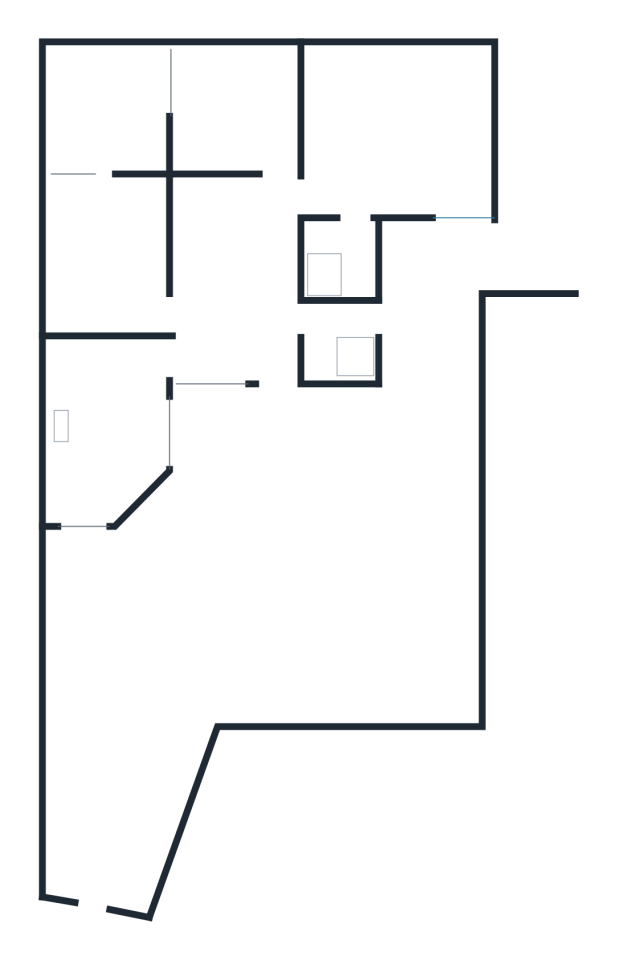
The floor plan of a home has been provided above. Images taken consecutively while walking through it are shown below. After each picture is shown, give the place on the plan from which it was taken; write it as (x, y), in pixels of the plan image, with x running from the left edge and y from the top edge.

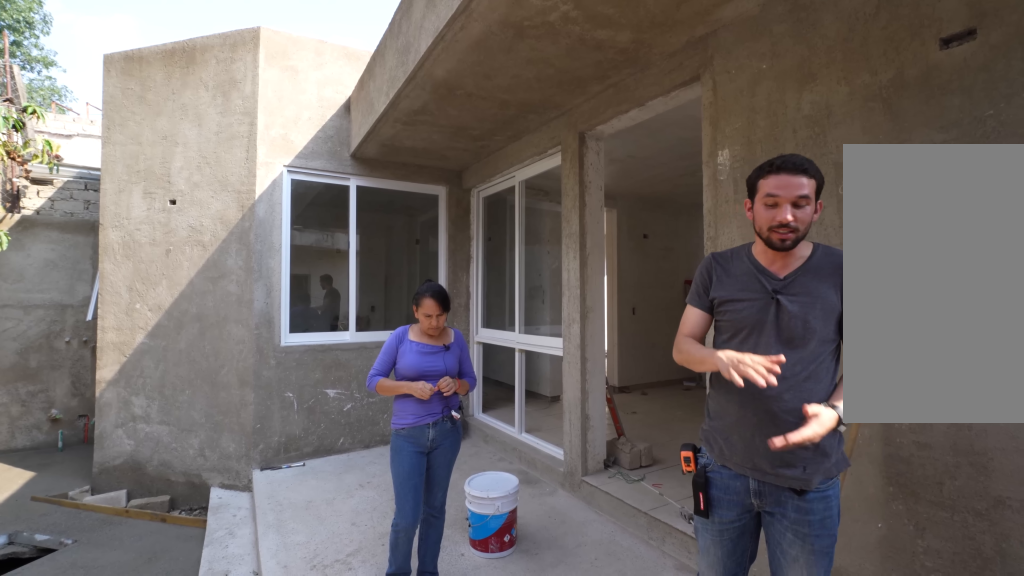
(370, 465)
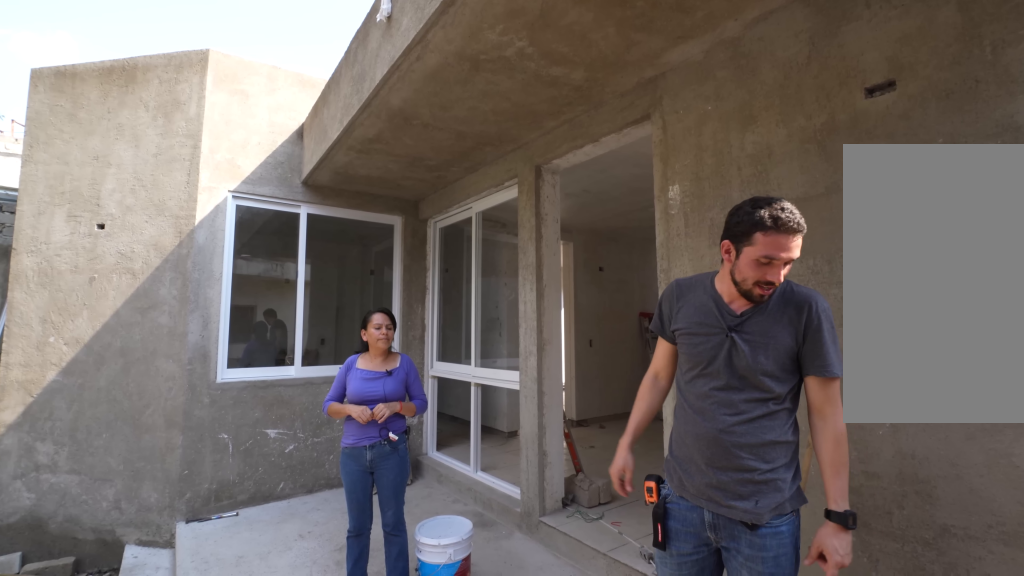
(366, 468)
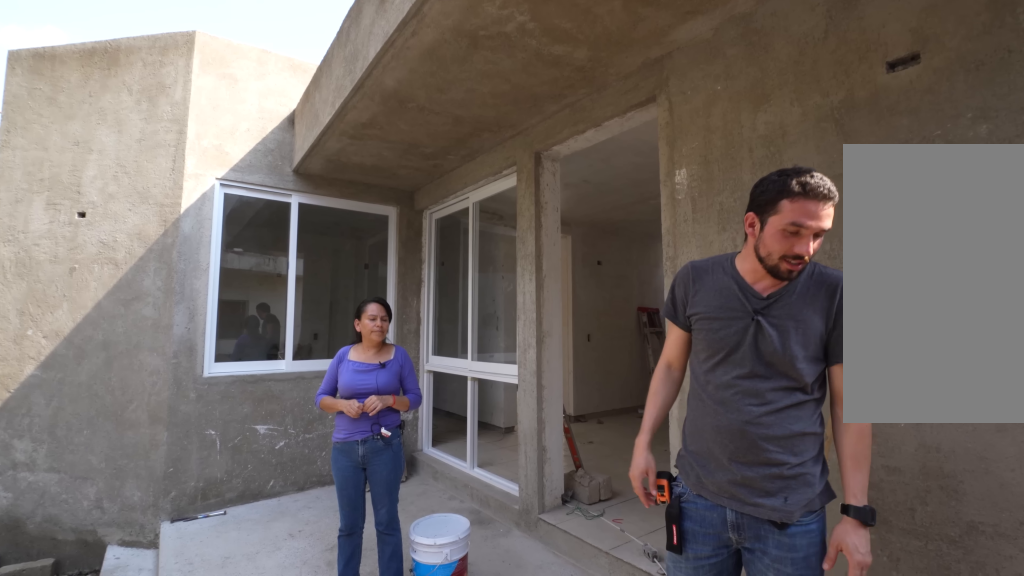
(386, 470)
